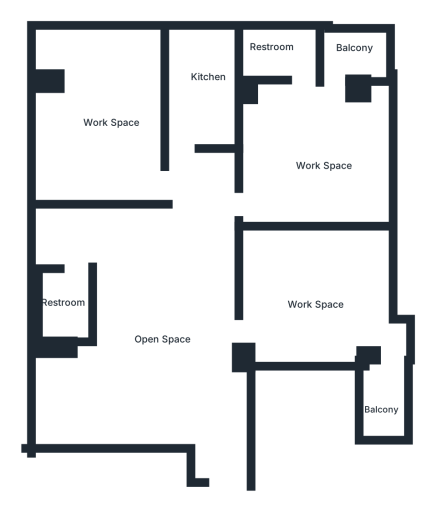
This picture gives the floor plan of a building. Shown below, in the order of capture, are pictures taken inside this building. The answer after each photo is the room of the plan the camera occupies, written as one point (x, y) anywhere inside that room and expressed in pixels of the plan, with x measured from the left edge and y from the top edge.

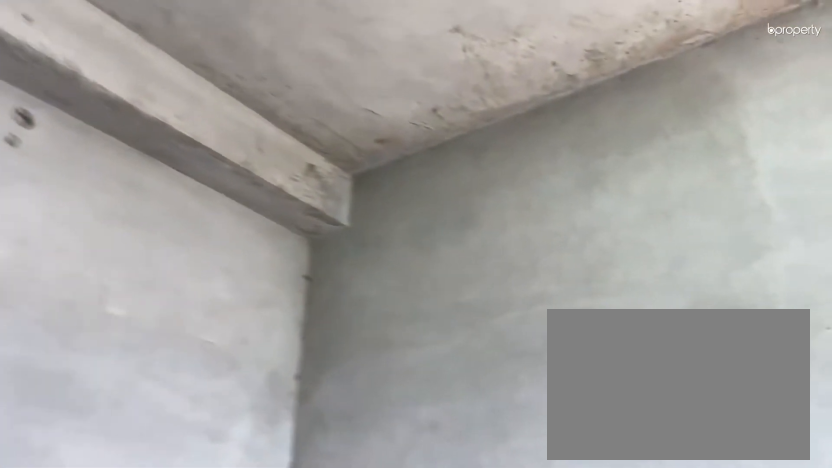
(323, 318)
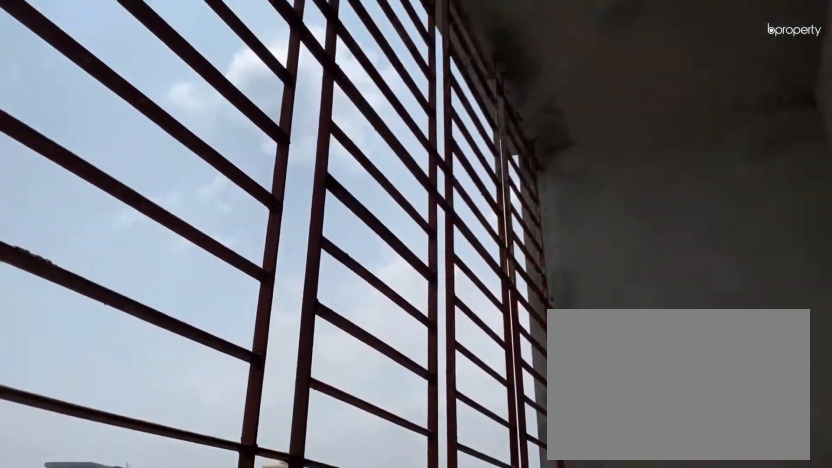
(386, 397)
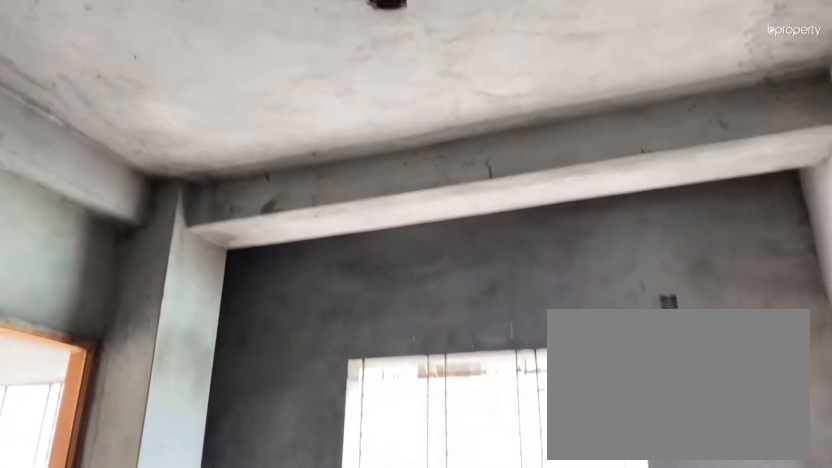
(331, 104)
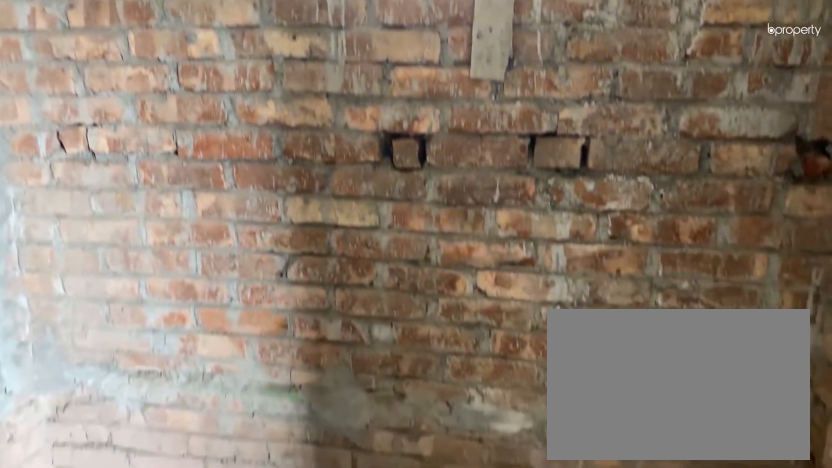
(286, 51)
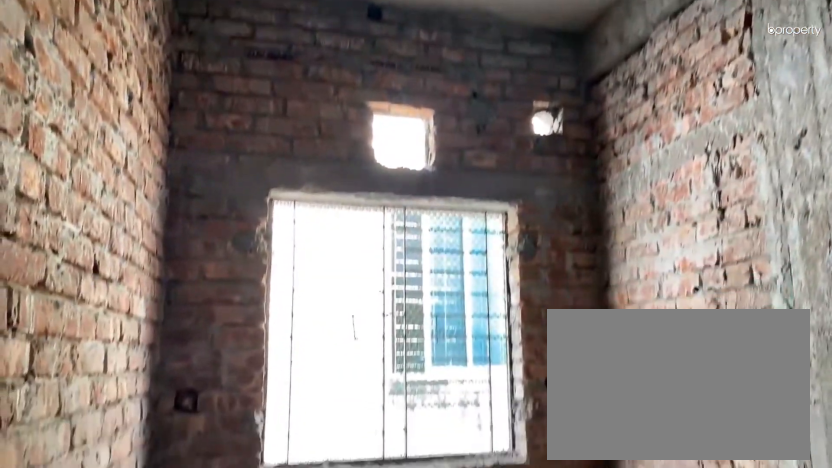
(204, 76)
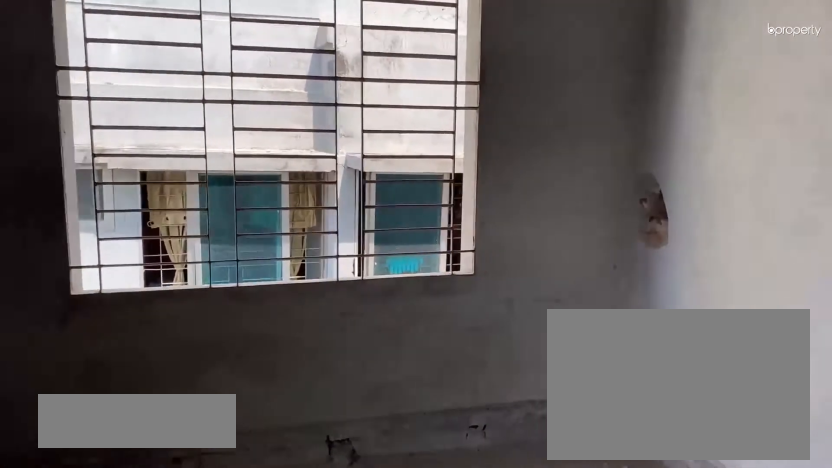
(105, 96)
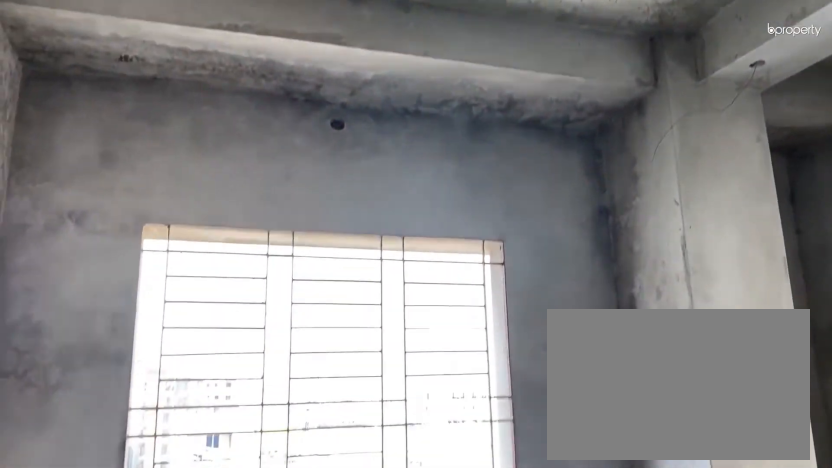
(105, 96)
